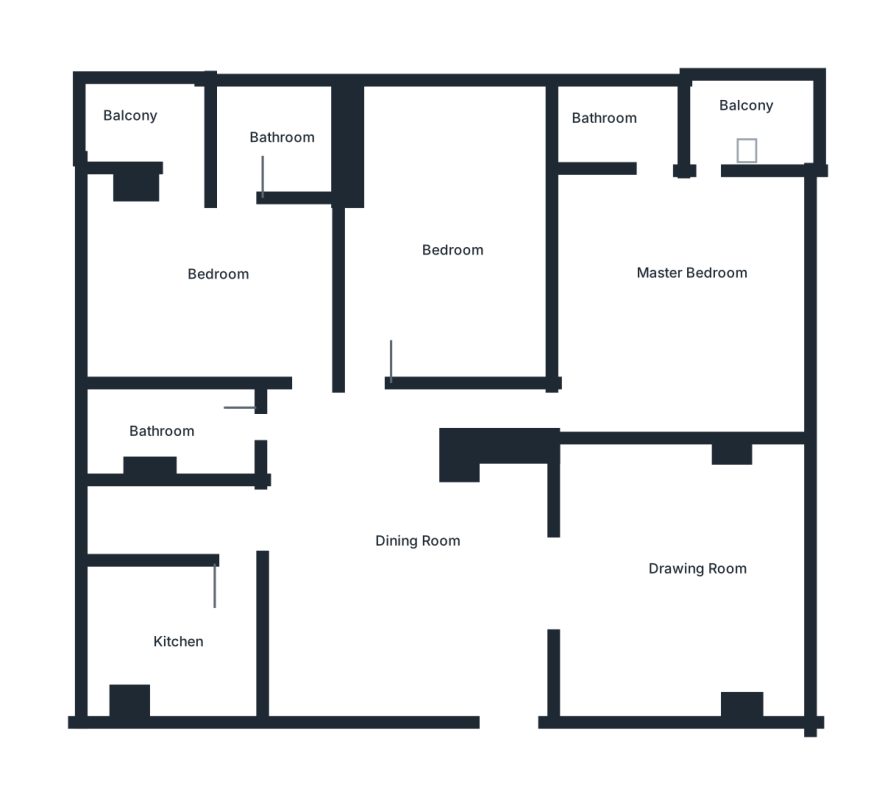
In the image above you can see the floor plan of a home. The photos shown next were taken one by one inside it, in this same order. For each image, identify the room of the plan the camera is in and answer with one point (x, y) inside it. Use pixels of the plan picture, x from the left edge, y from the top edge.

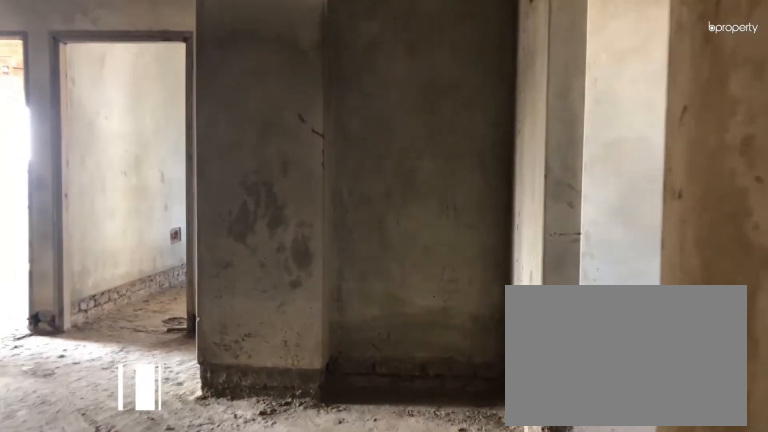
(502, 692)
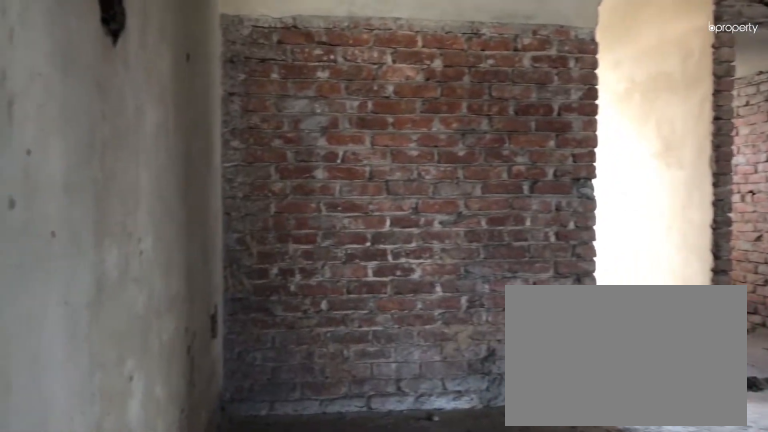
(418, 530)
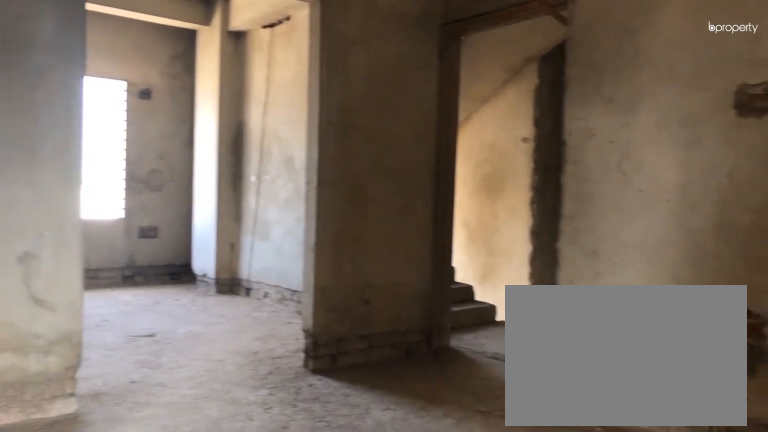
(418, 530)
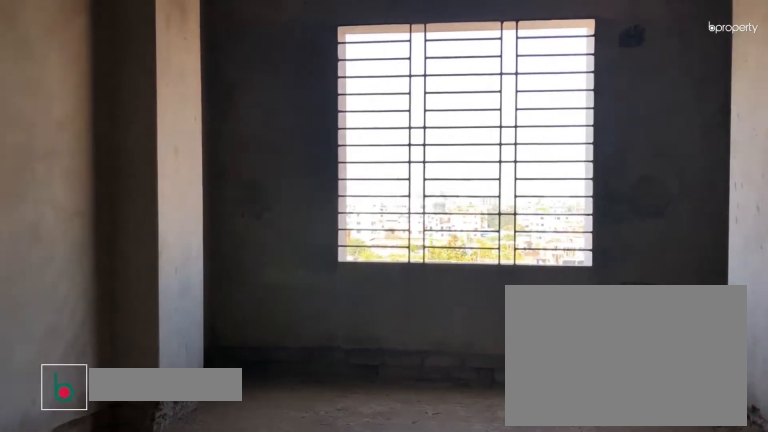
(695, 581)
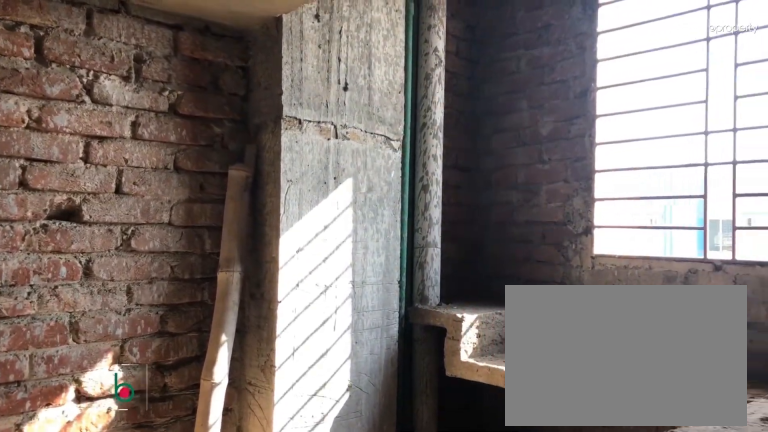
(165, 646)
